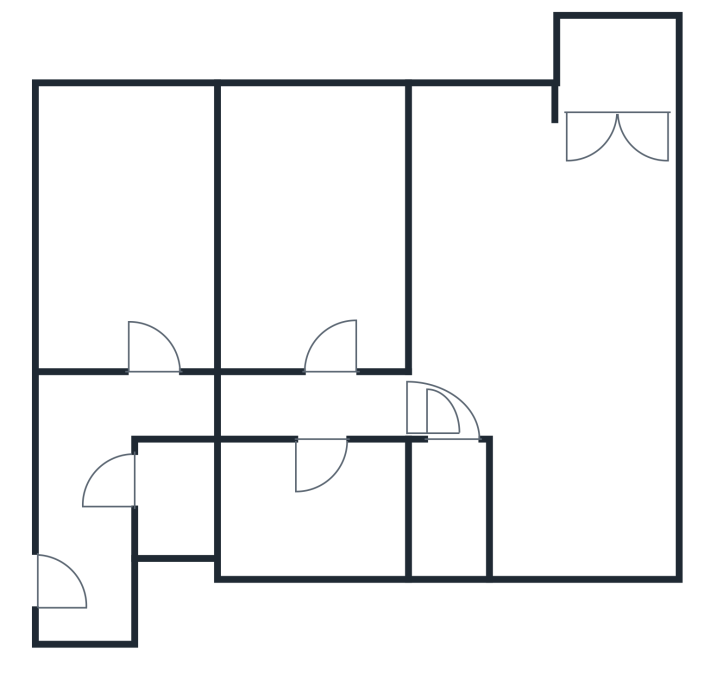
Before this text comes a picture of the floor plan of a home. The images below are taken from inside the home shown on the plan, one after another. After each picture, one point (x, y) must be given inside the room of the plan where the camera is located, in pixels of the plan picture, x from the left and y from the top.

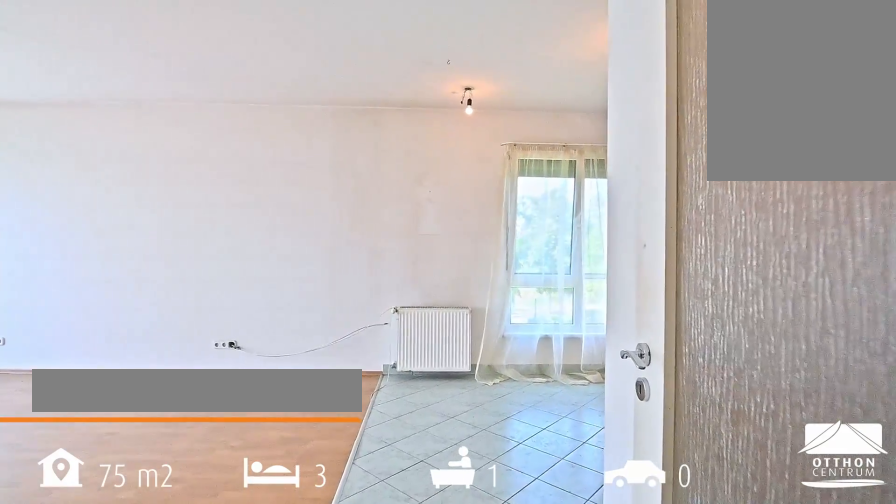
(547, 305)
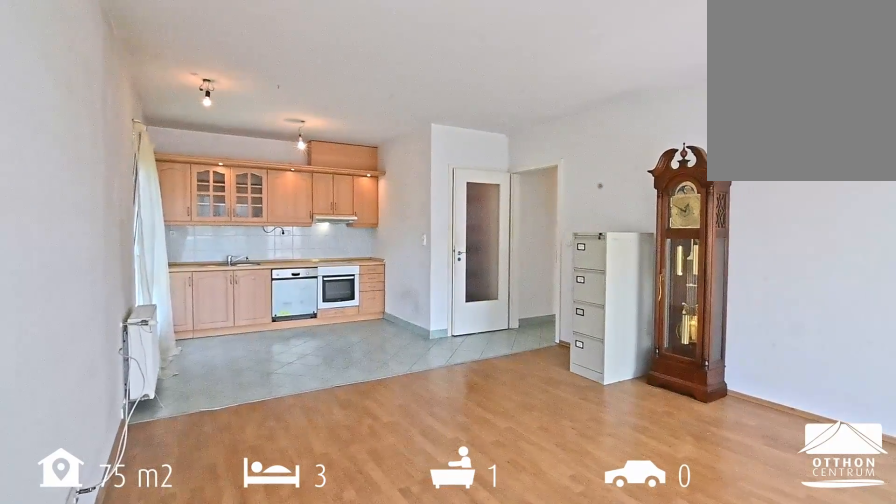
(547, 305)
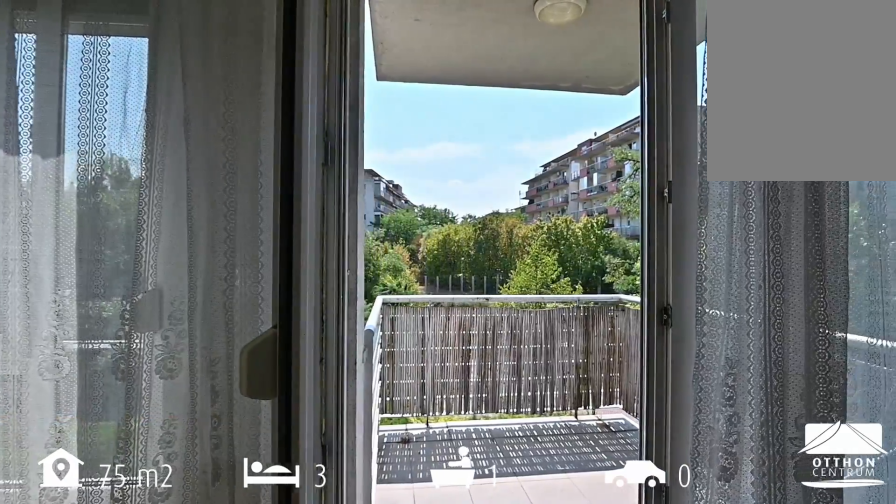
(619, 56)
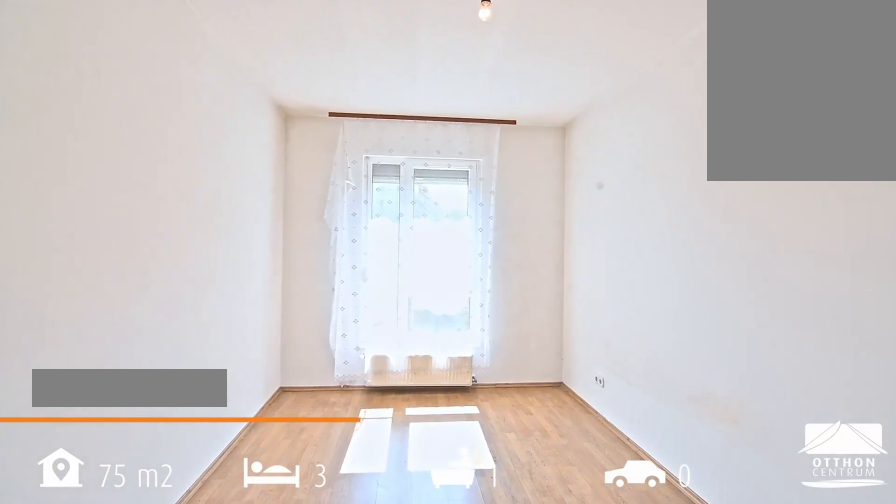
(304, 228)
